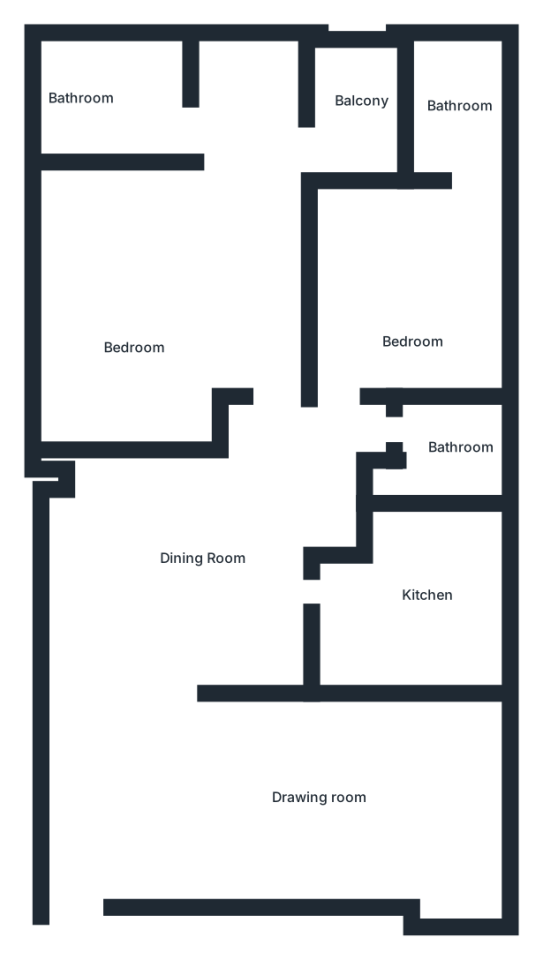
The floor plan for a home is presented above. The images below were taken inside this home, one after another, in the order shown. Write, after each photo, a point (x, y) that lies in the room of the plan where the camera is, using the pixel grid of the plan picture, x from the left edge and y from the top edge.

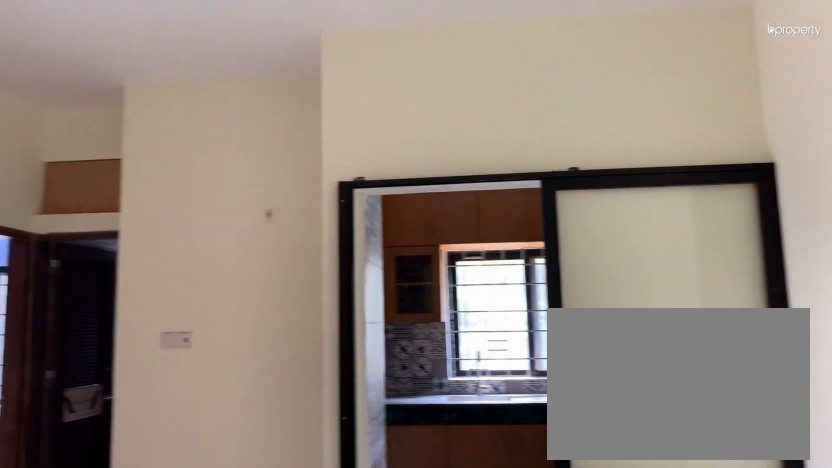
(213, 579)
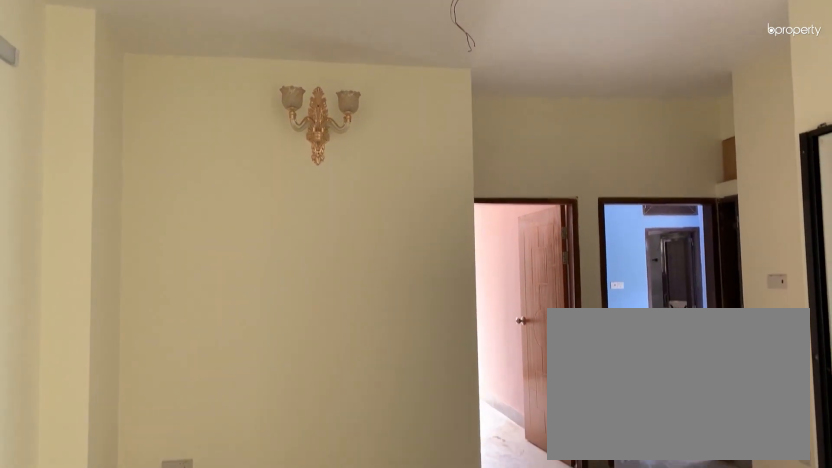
(215, 580)
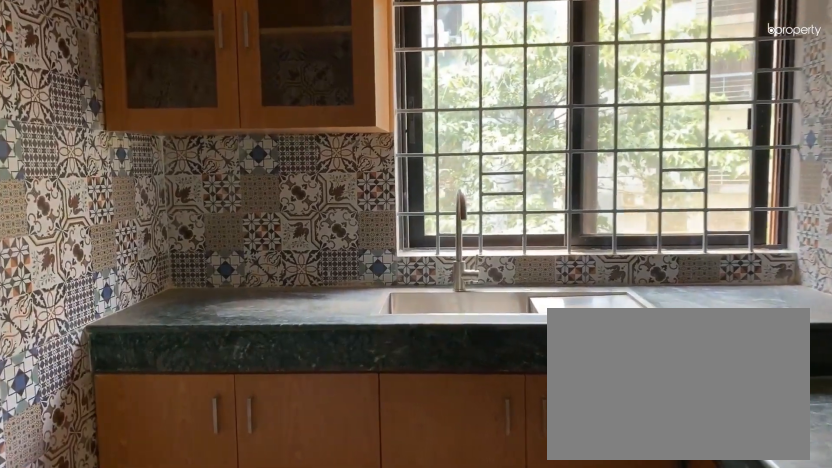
(427, 603)
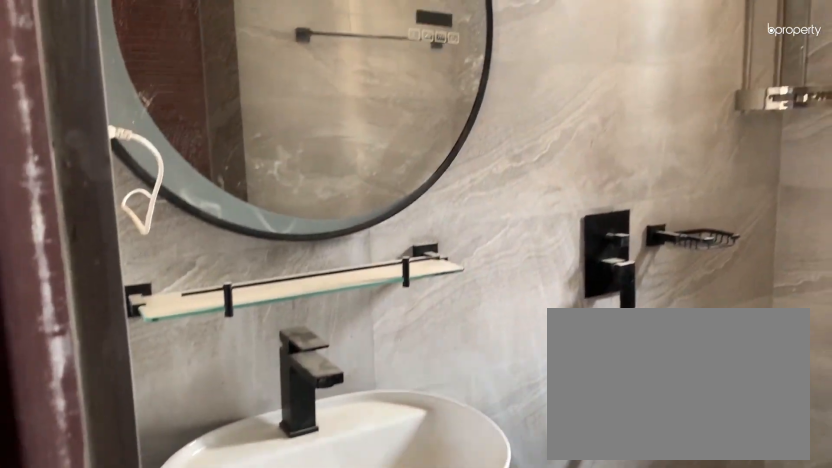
(457, 114)
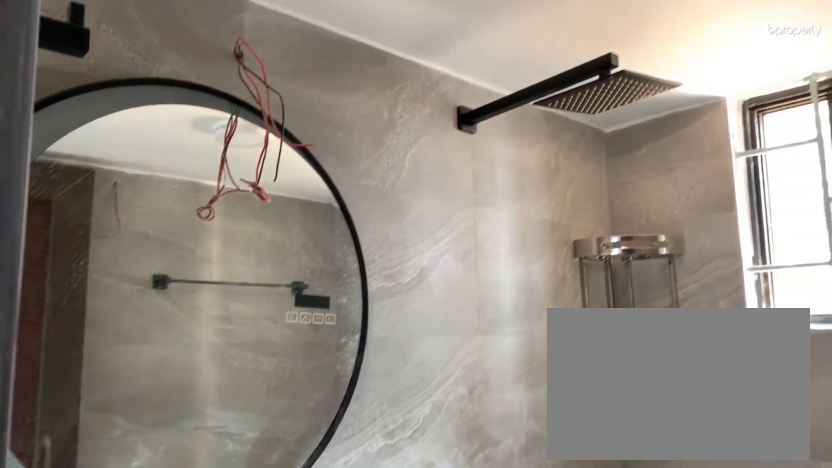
(457, 114)
